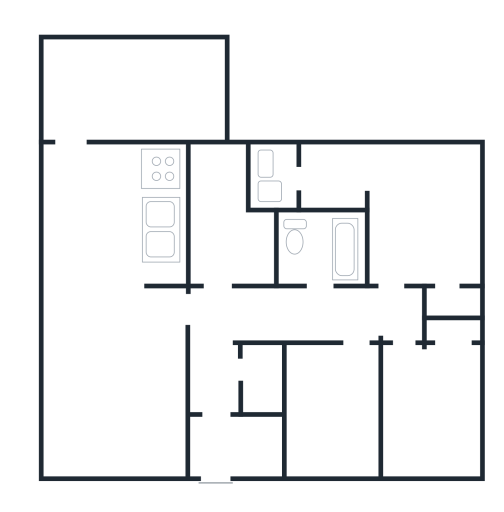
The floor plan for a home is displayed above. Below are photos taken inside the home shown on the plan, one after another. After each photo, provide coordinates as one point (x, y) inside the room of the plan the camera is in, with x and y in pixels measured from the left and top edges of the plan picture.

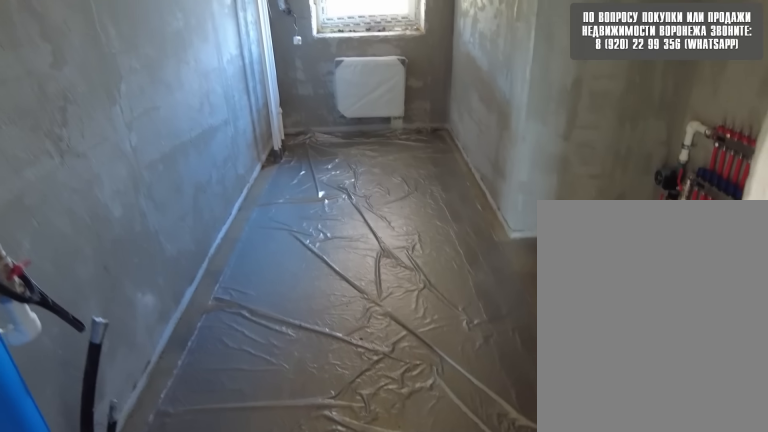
(235, 256)
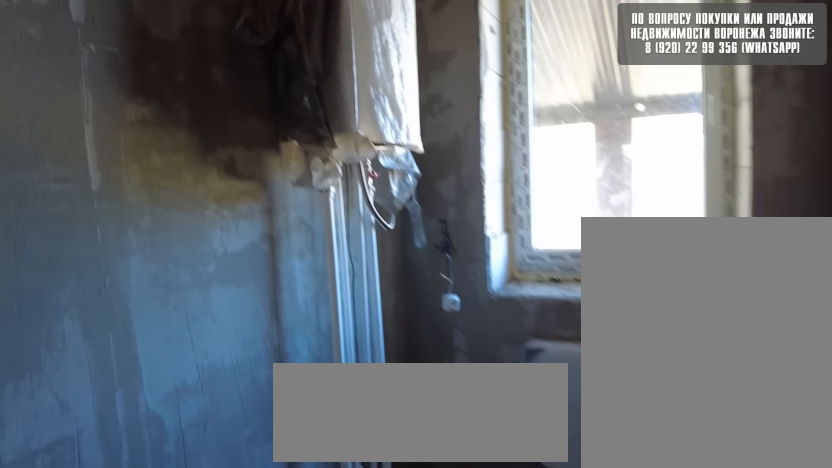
(235, 254)
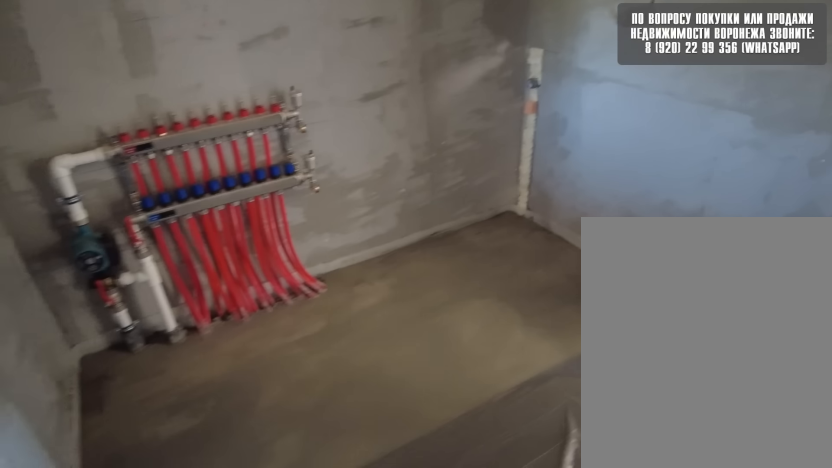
(236, 256)
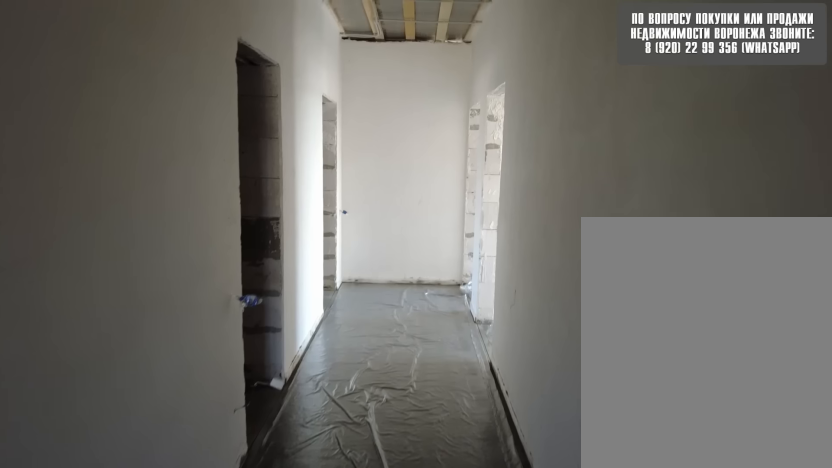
(224, 329)
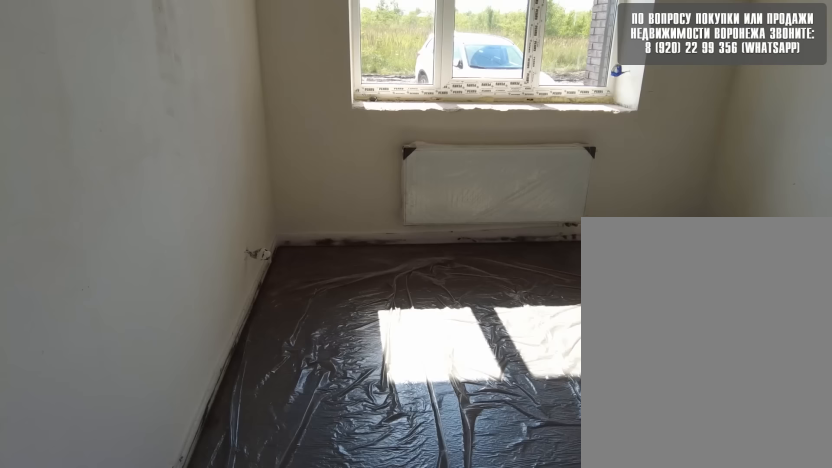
(348, 404)
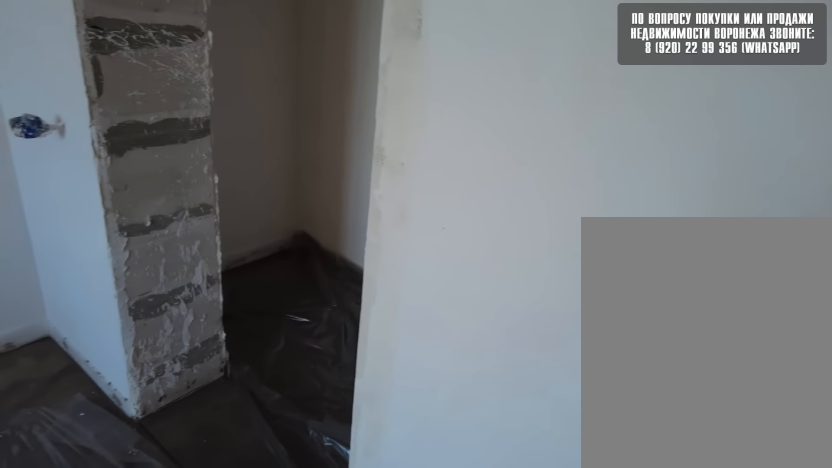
(415, 278)
